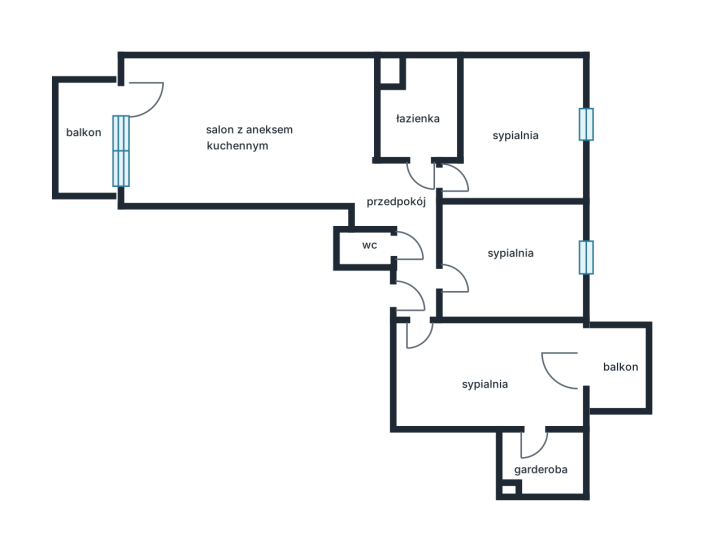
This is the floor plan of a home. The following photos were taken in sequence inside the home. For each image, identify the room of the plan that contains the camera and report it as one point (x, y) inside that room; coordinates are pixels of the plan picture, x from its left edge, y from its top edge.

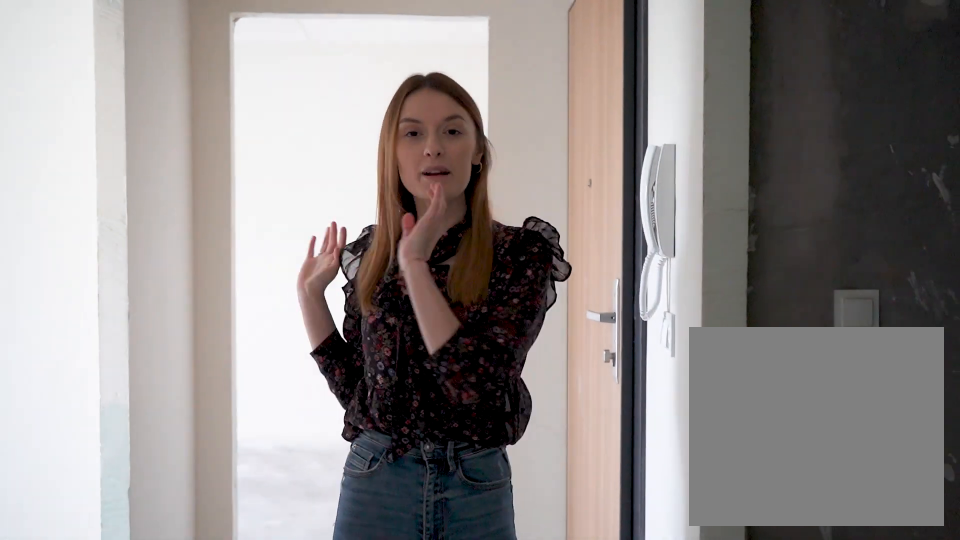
(408, 229)
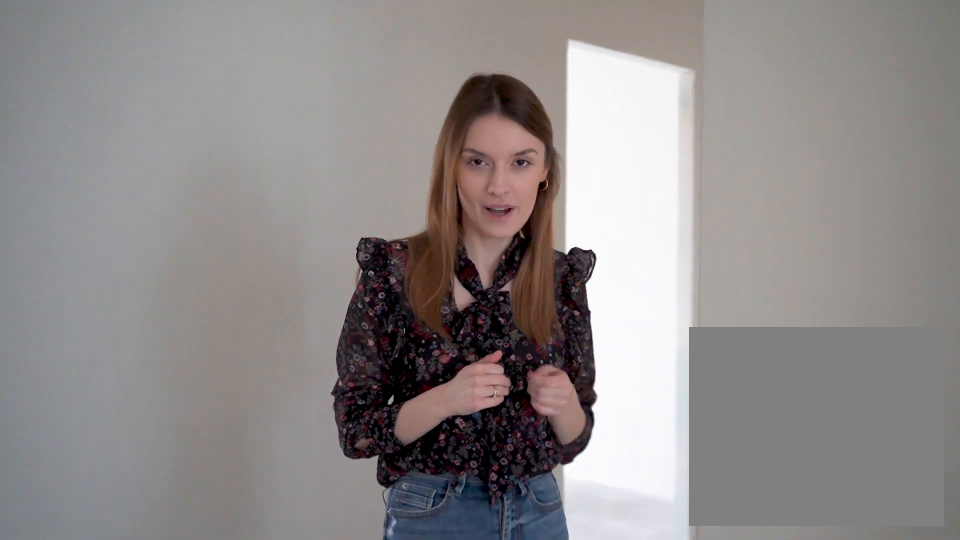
(408, 229)
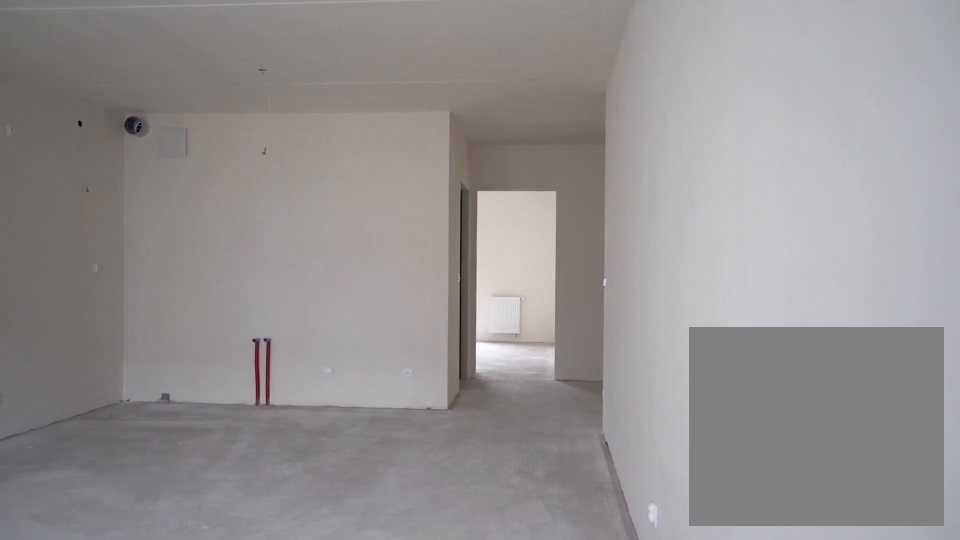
(249, 130)
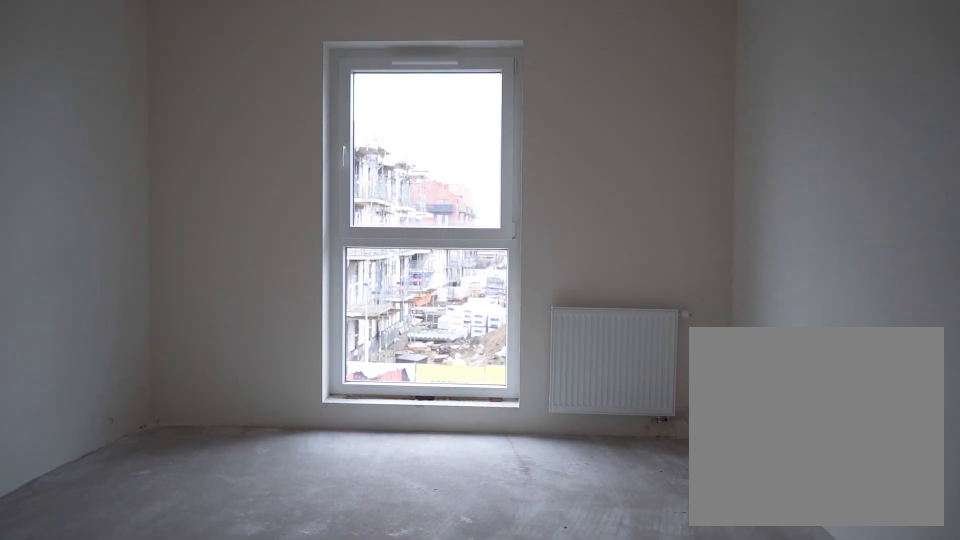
(512, 260)
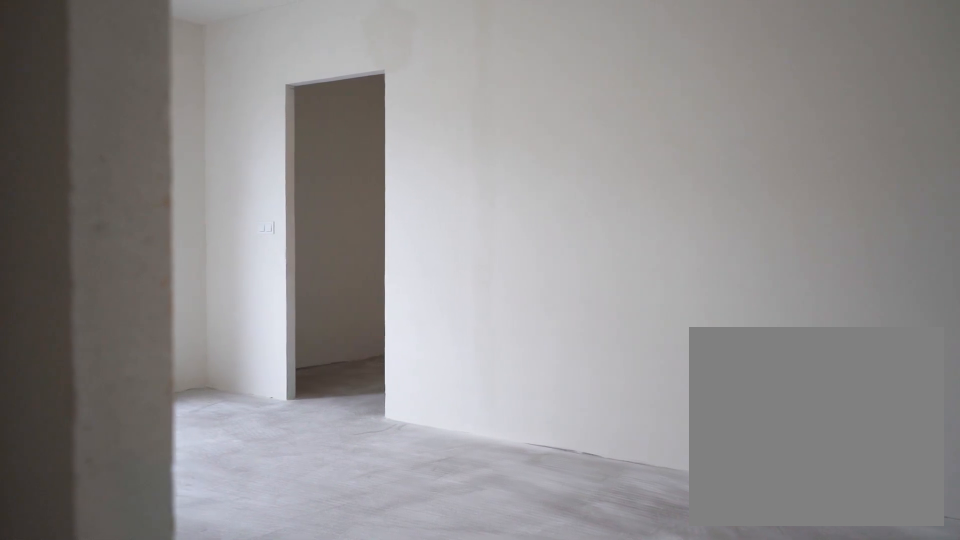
(485, 378)
